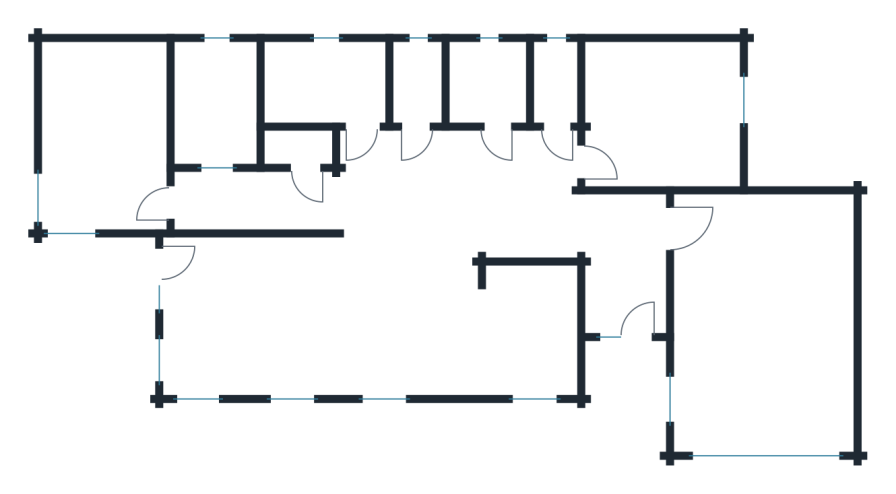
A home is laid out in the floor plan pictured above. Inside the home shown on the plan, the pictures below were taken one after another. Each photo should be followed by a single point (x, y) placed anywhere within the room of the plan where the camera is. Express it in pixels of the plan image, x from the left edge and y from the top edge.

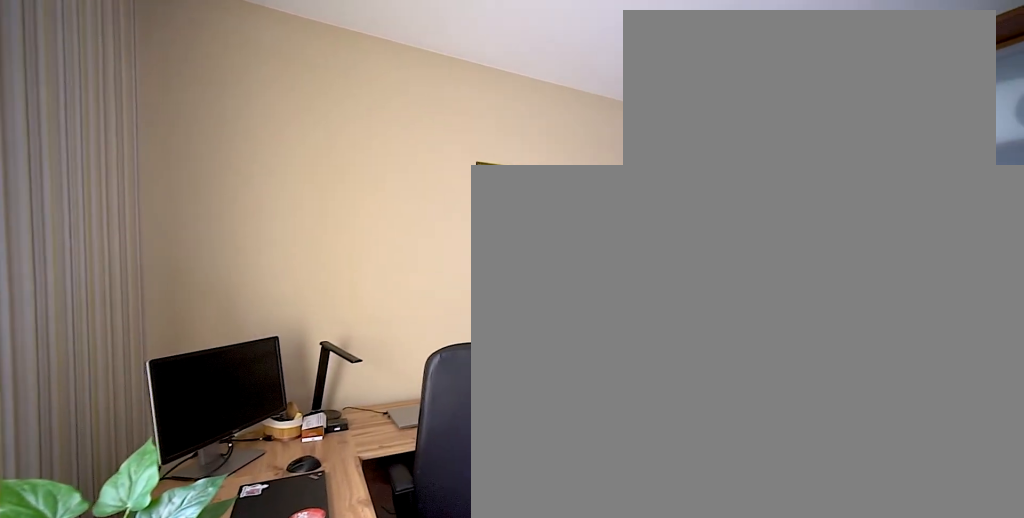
(658, 115)
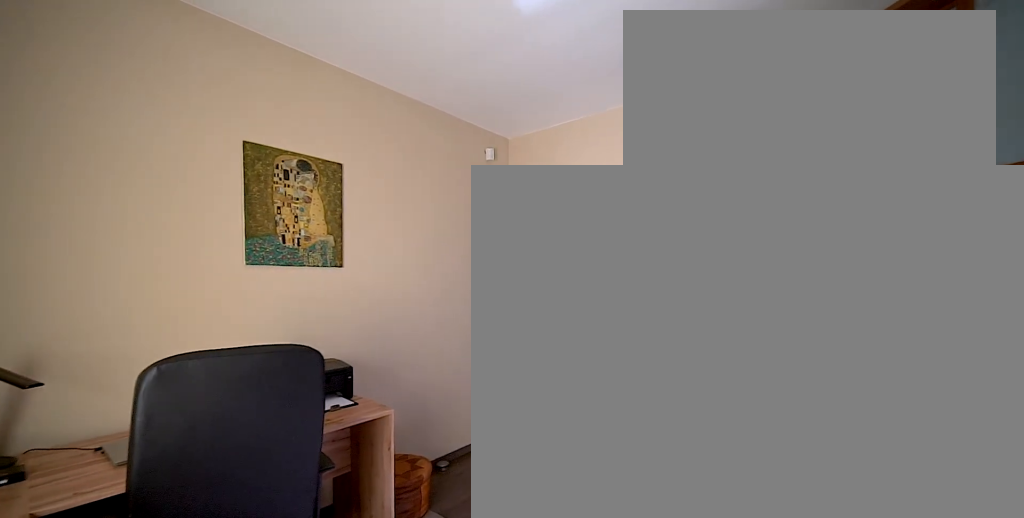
(658, 115)
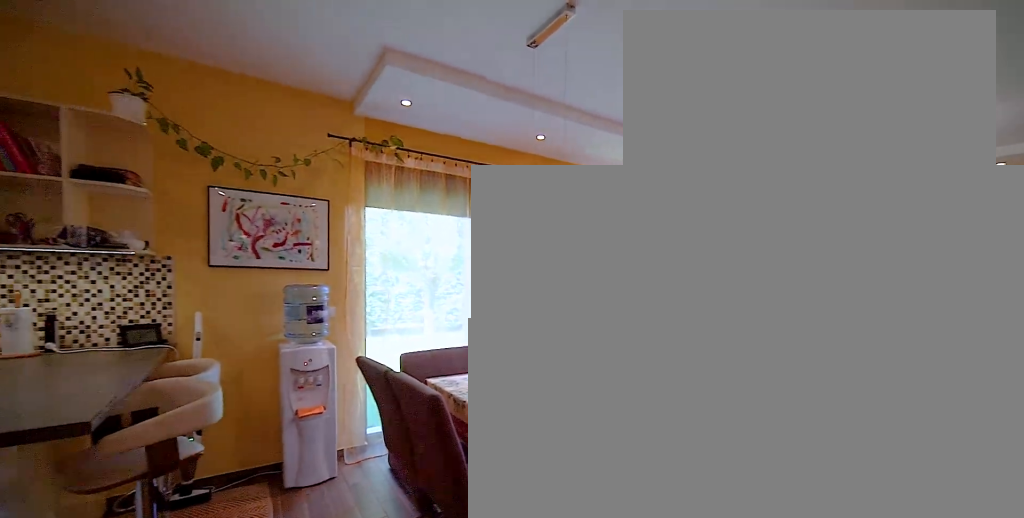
(378, 315)
